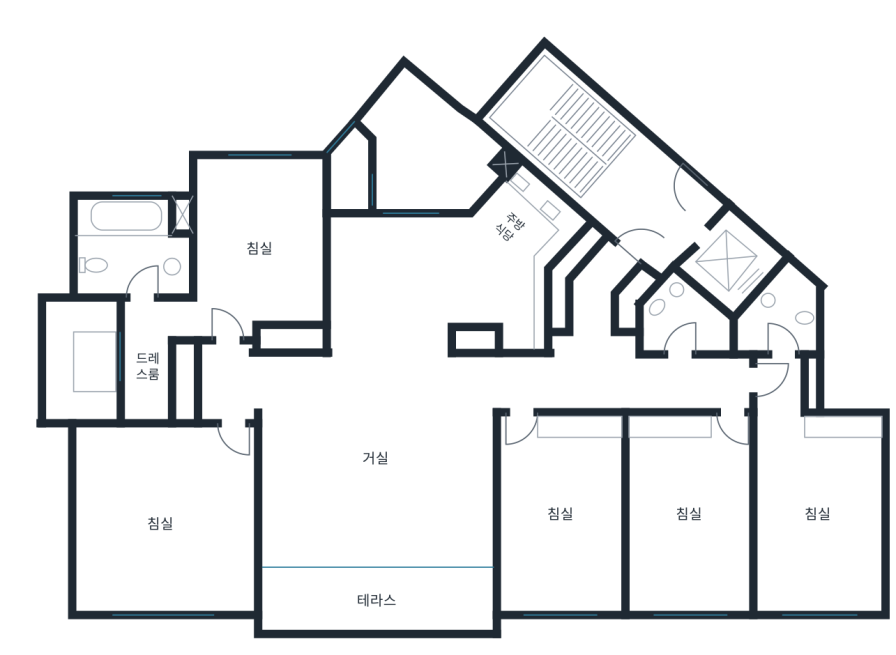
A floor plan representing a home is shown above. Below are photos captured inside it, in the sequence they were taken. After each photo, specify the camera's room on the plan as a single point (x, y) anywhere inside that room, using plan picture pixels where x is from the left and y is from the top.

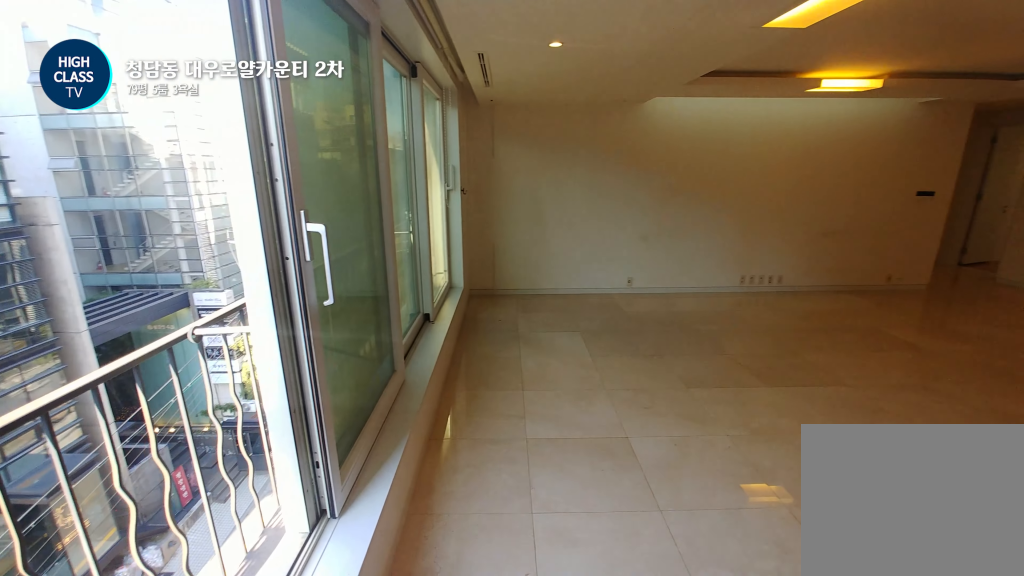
(376, 470)
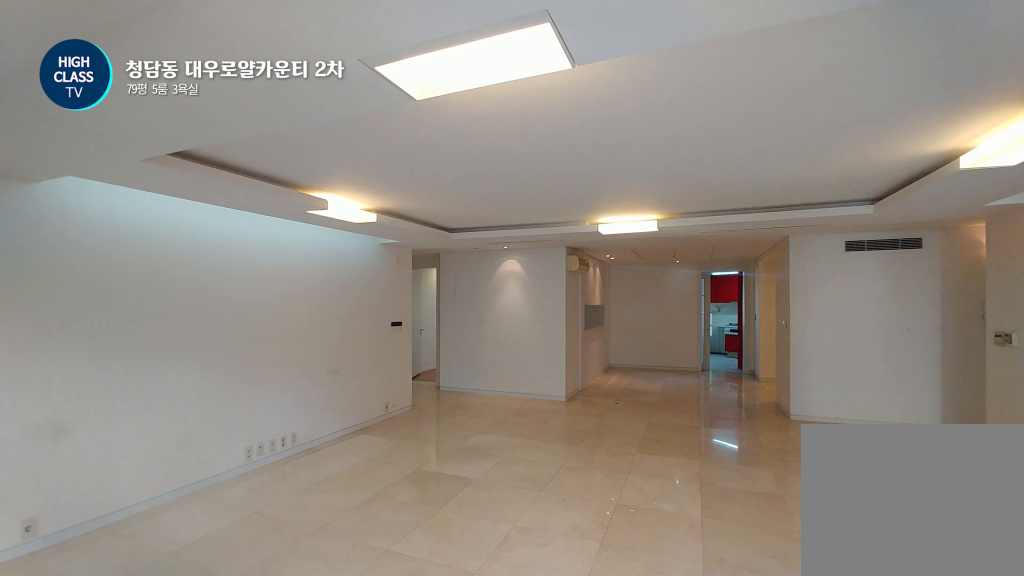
(376, 470)
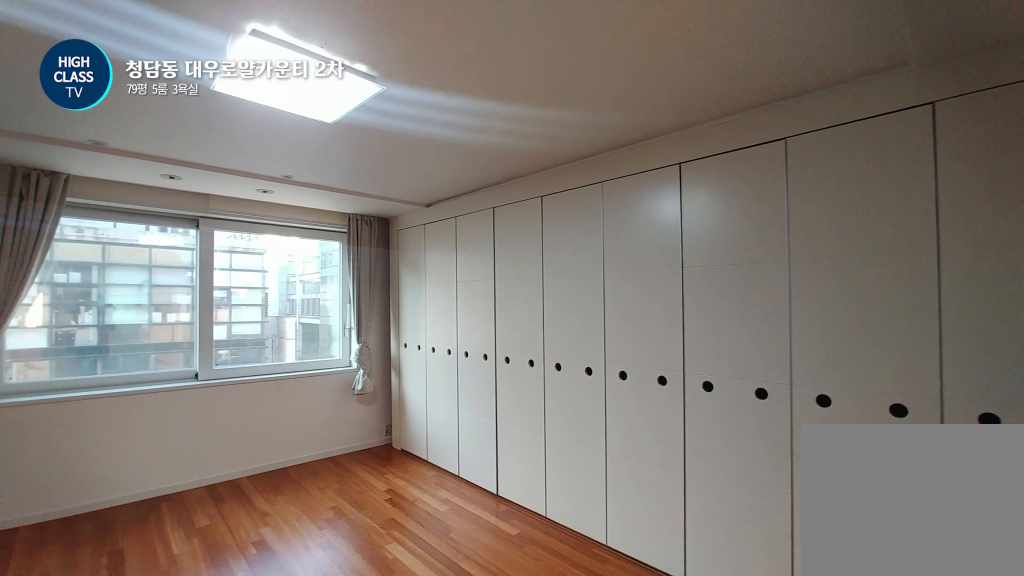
(165, 522)
